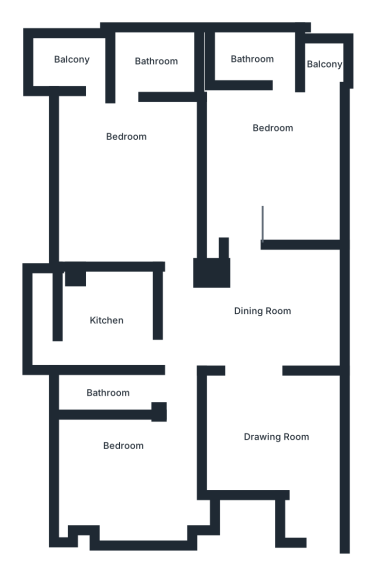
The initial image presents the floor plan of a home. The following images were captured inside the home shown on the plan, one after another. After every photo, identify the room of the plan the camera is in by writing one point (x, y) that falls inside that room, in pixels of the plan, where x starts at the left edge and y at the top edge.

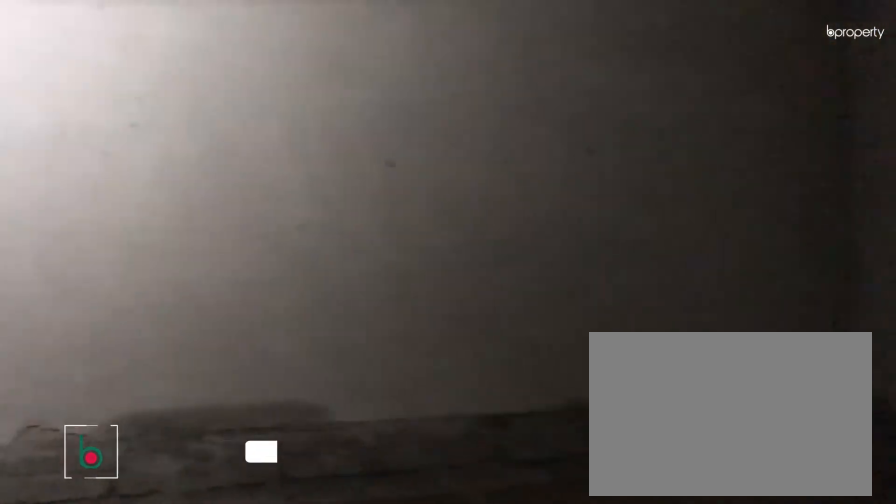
(277, 438)
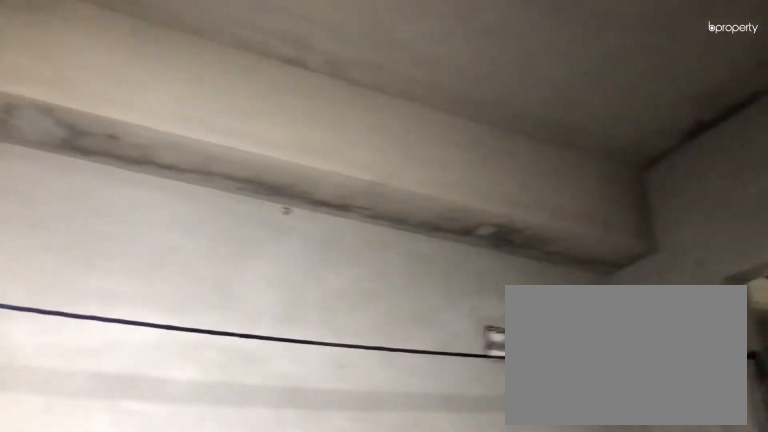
(276, 437)
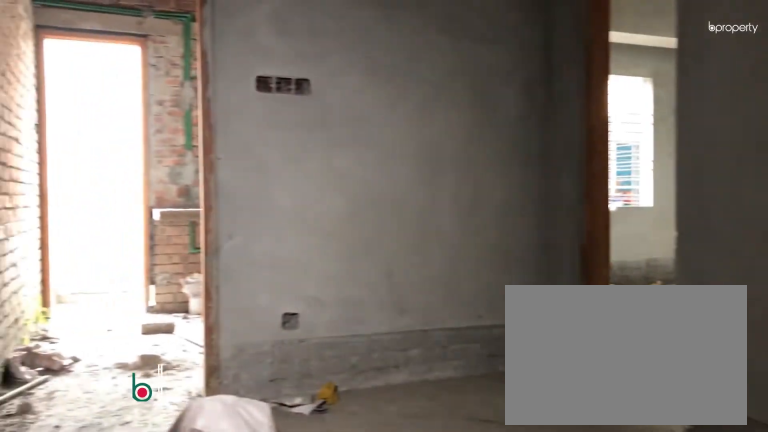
(263, 312)
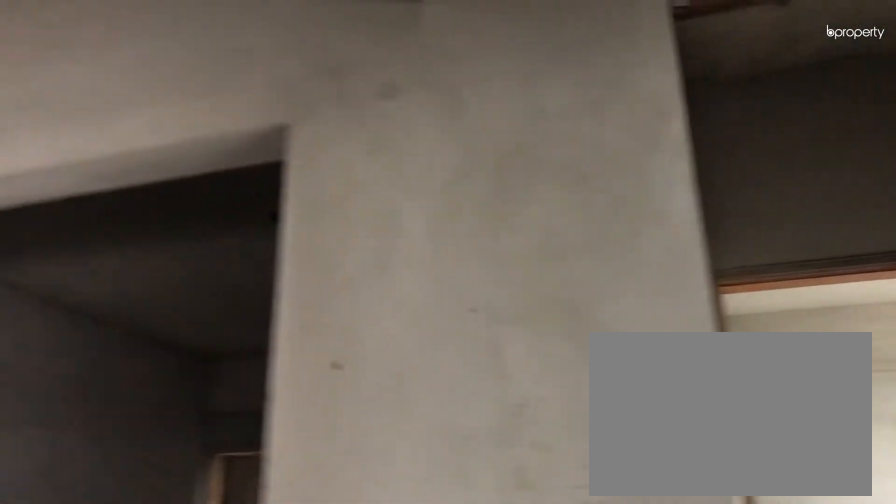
(264, 312)
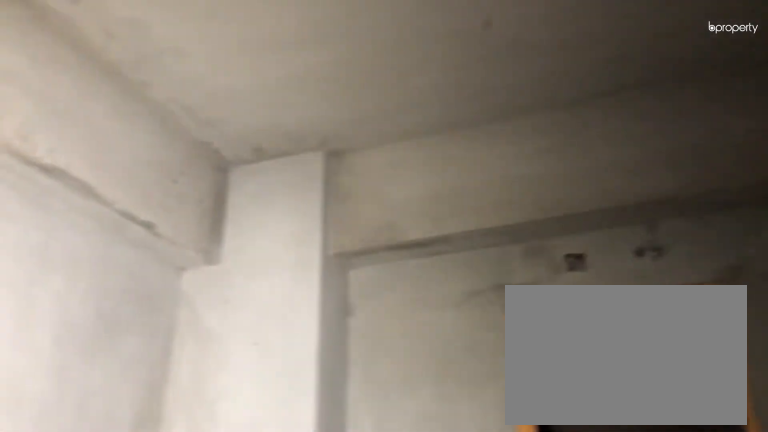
(272, 172)
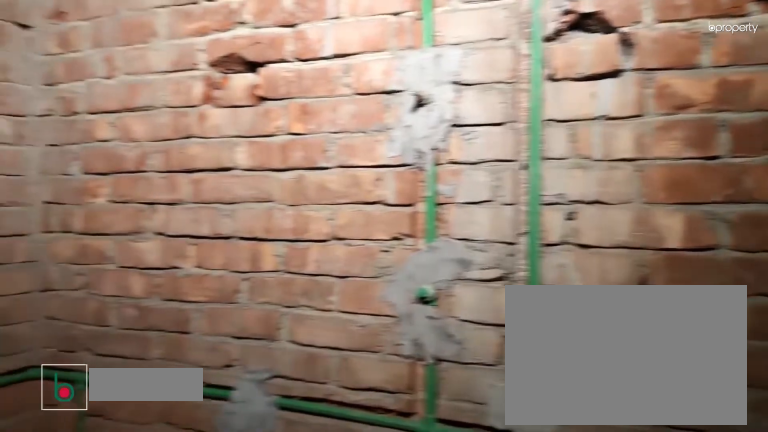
(256, 63)
